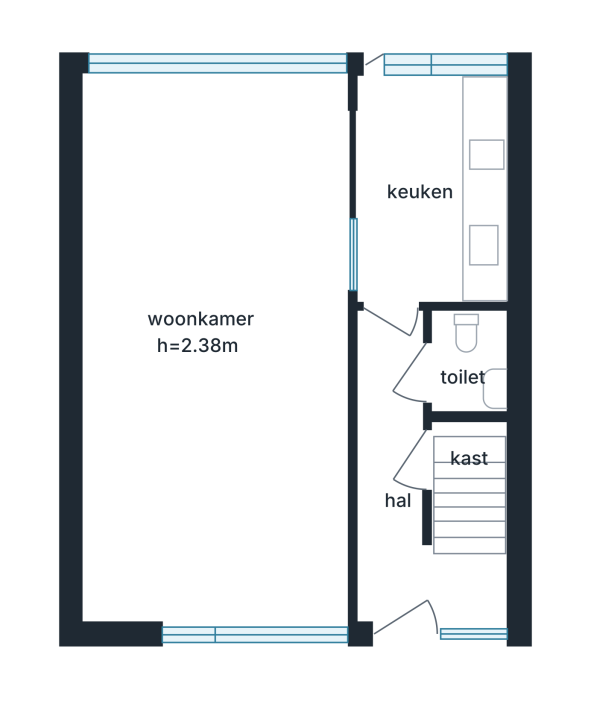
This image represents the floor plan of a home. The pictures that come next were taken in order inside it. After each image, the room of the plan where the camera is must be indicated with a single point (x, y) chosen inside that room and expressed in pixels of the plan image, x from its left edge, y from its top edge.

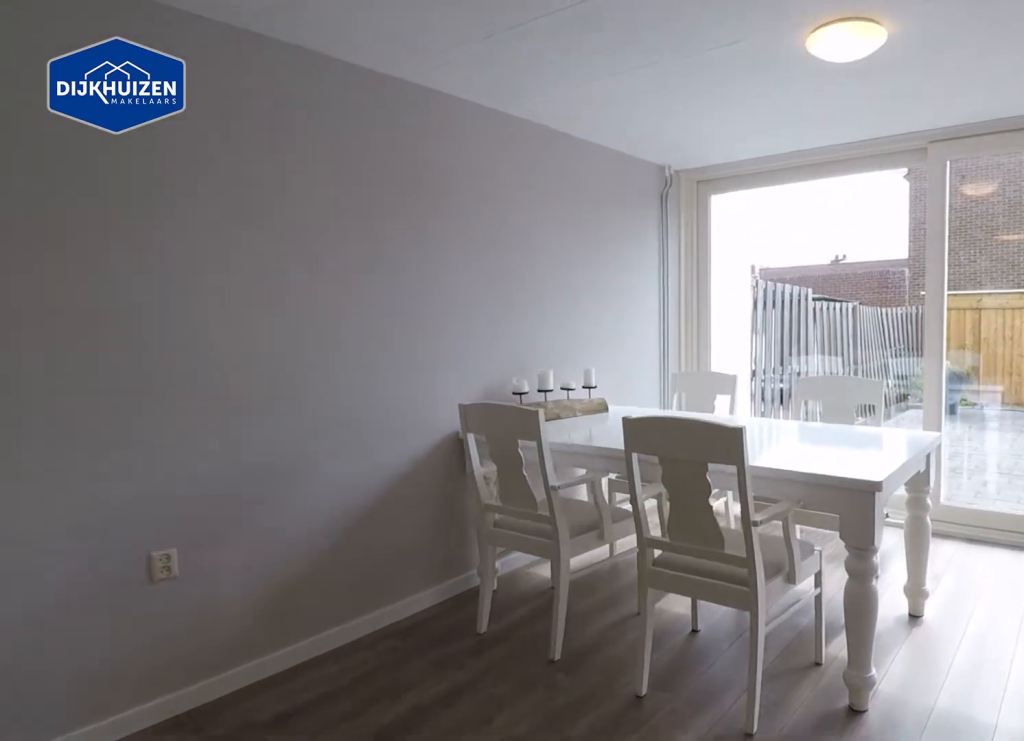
(177, 124)
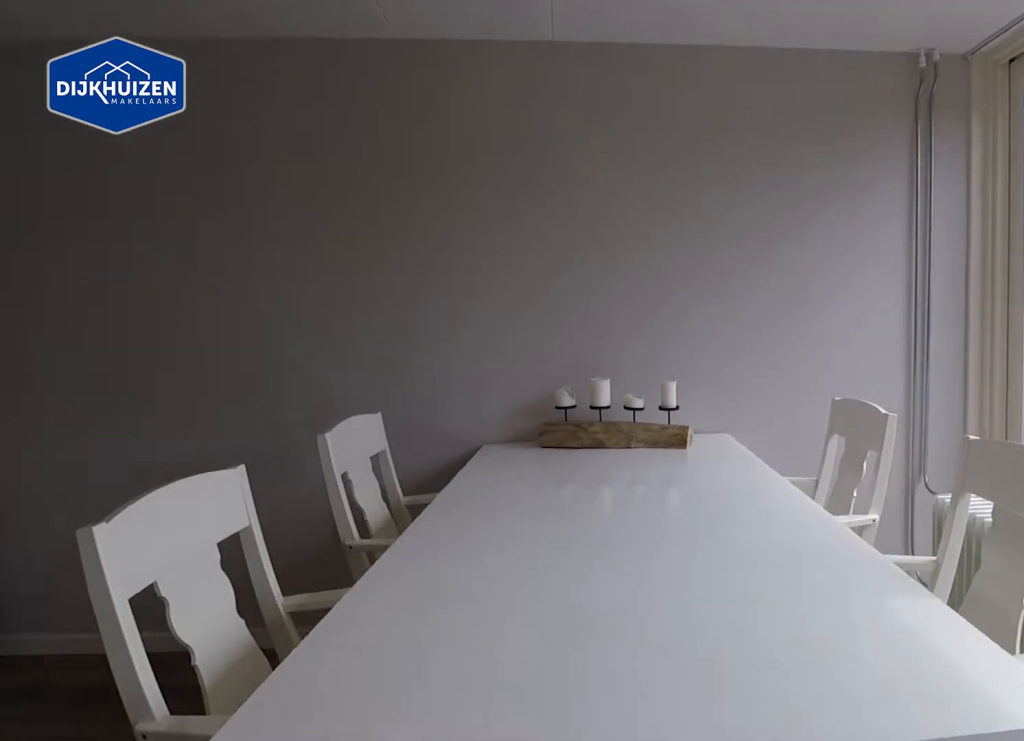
(160, 240)
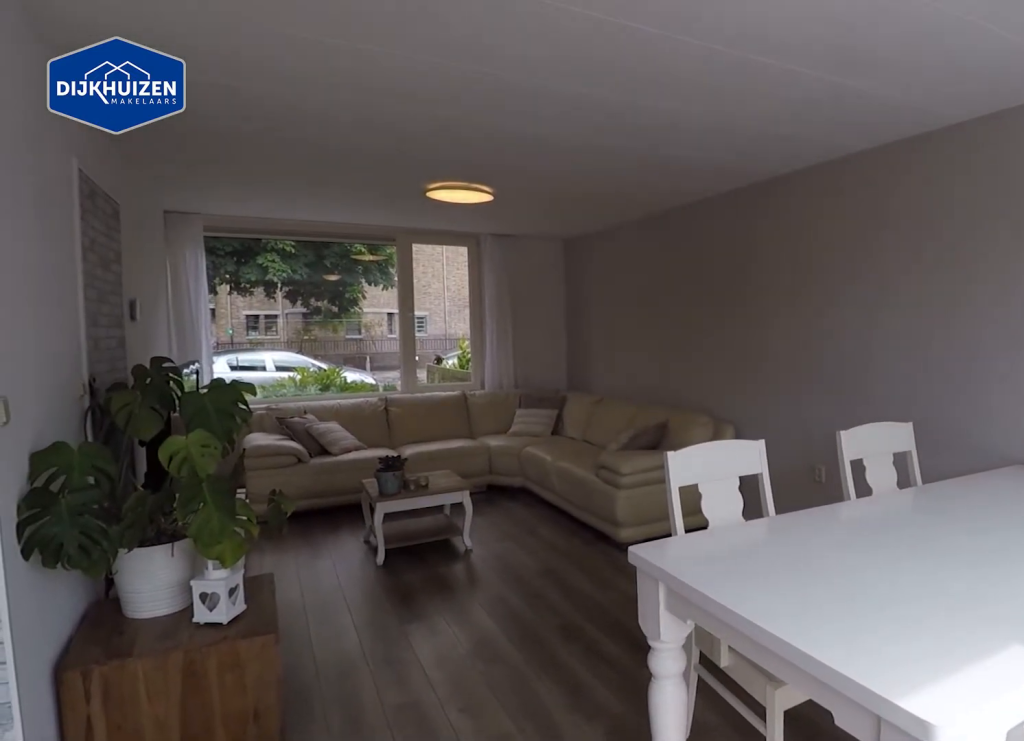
(160, 240)
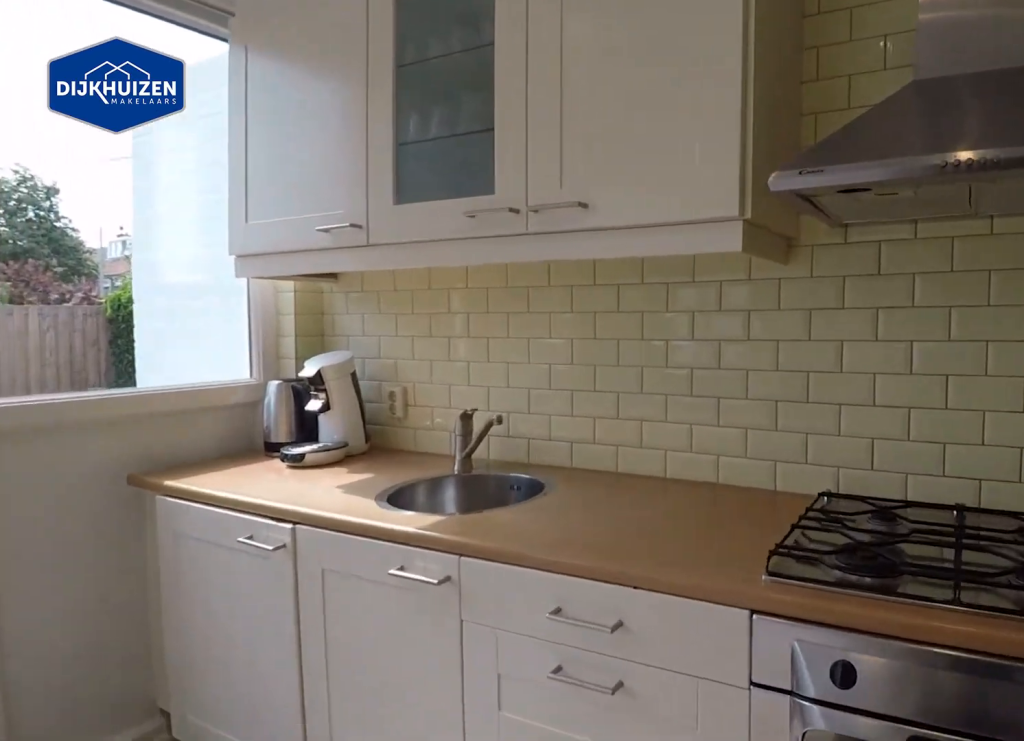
(436, 184)
